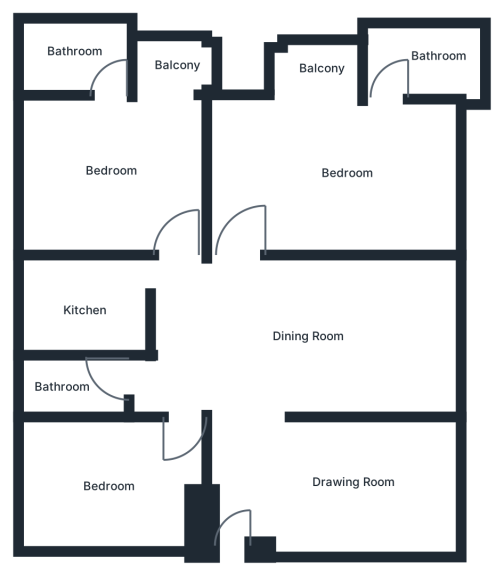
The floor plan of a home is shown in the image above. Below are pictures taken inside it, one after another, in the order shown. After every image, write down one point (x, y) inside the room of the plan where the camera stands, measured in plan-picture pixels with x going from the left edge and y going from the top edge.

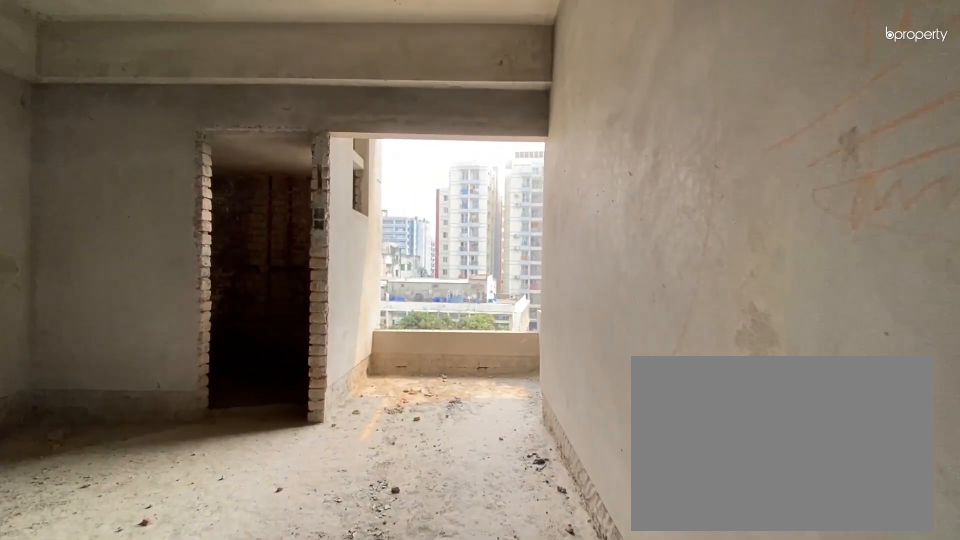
(113, 163)
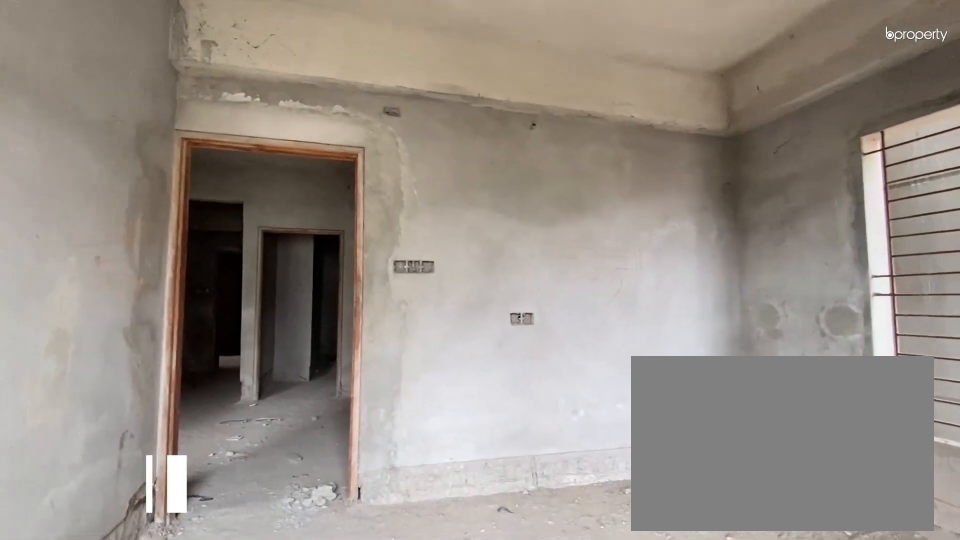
(113, 163)
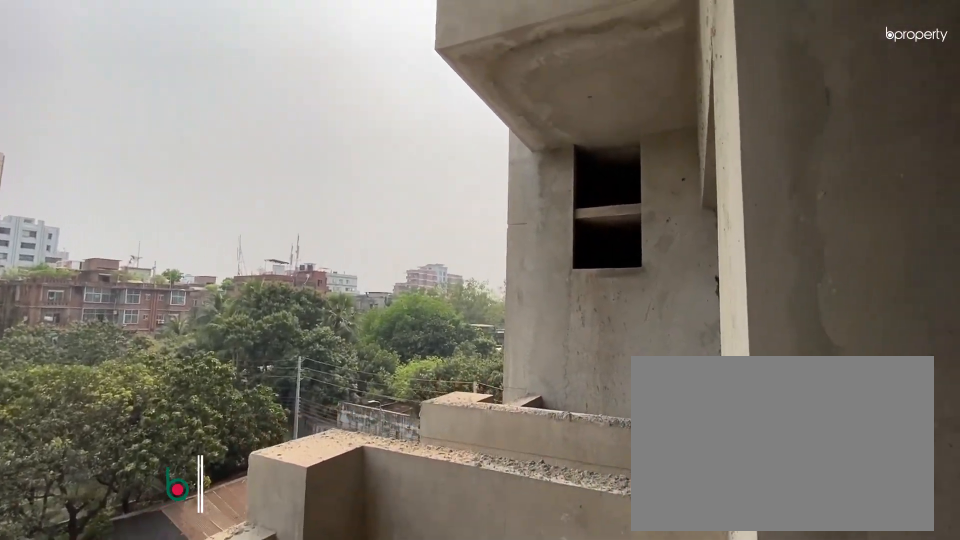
(167, 64)
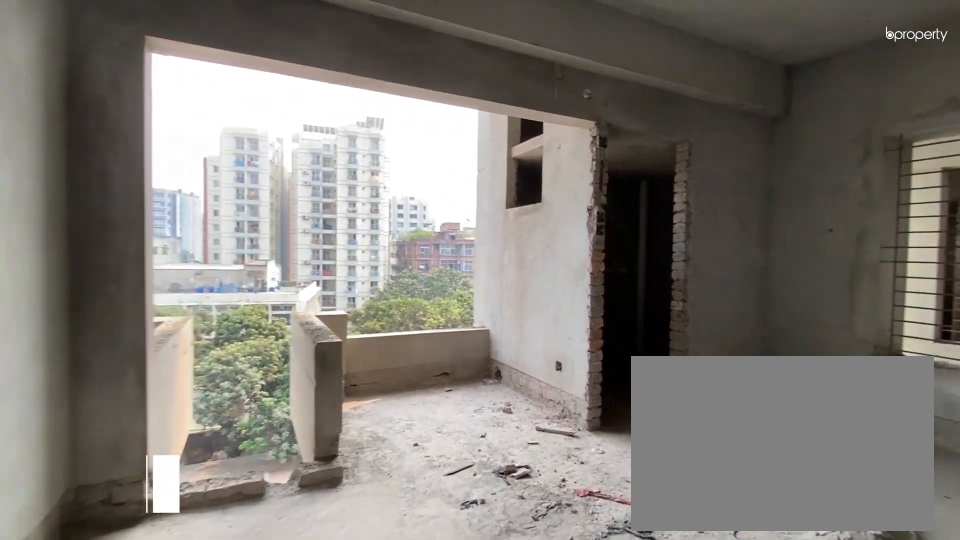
(315, 166)
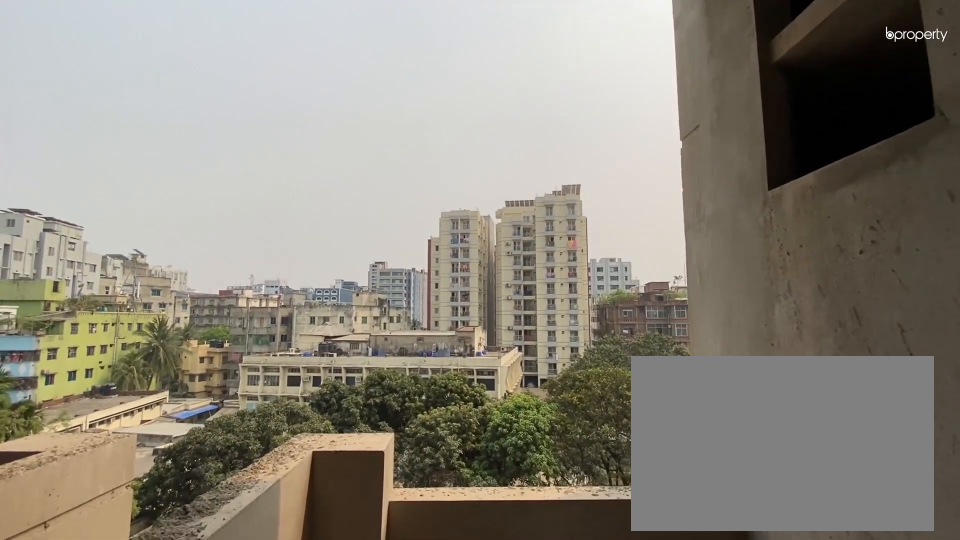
(321, 80)
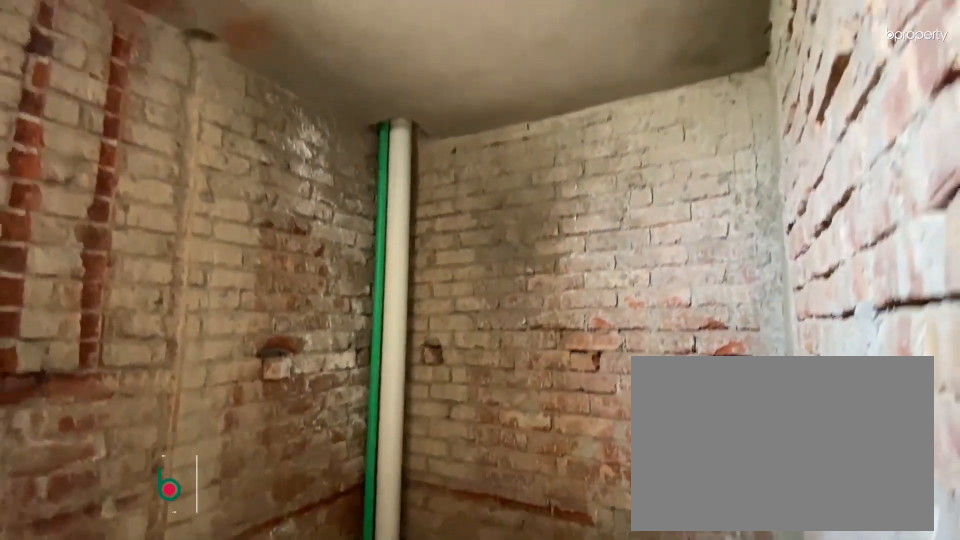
(440, 64)
